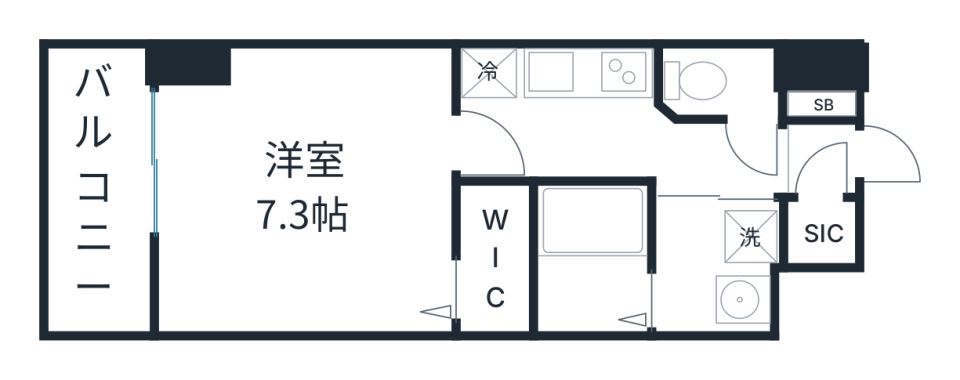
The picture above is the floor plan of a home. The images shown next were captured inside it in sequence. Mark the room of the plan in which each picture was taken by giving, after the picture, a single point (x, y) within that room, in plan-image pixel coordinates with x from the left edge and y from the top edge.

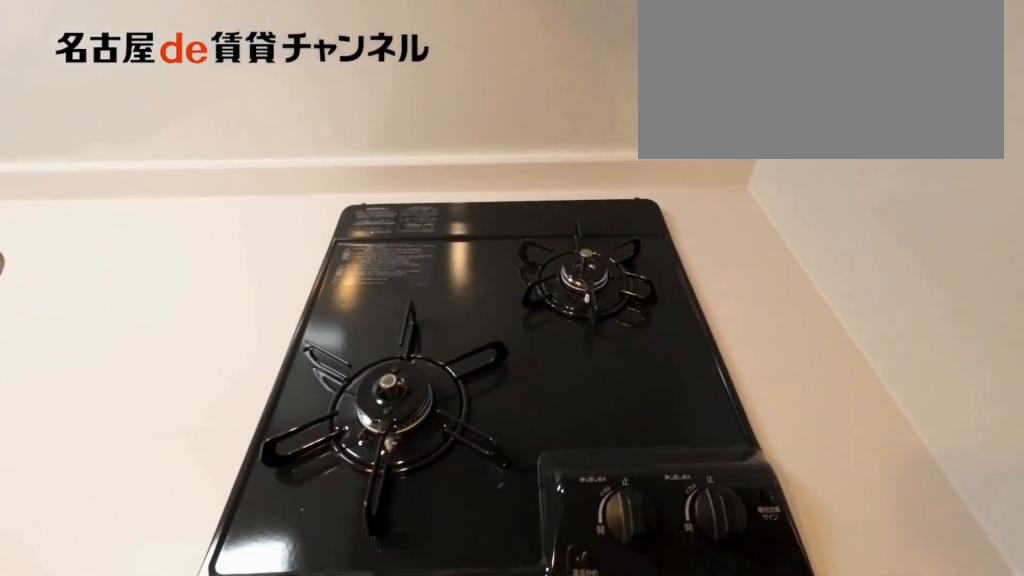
(557, 72)
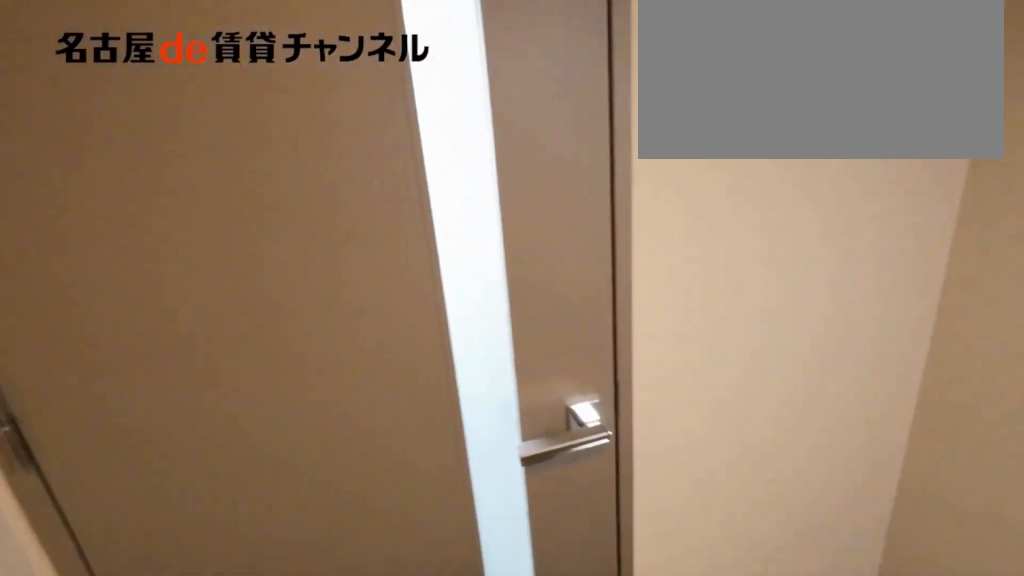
(615, 145)
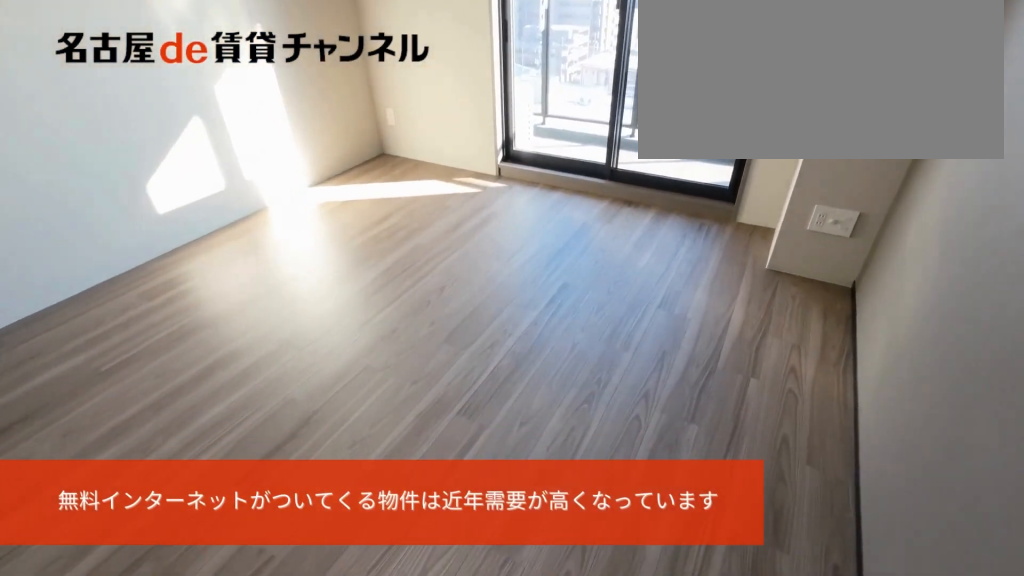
(308, 193)
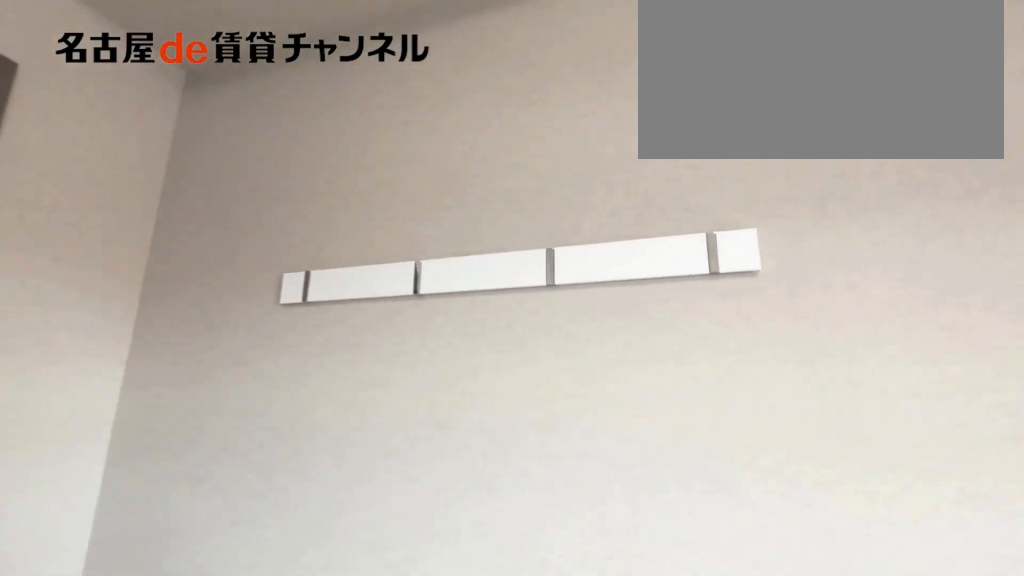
(308, 193)
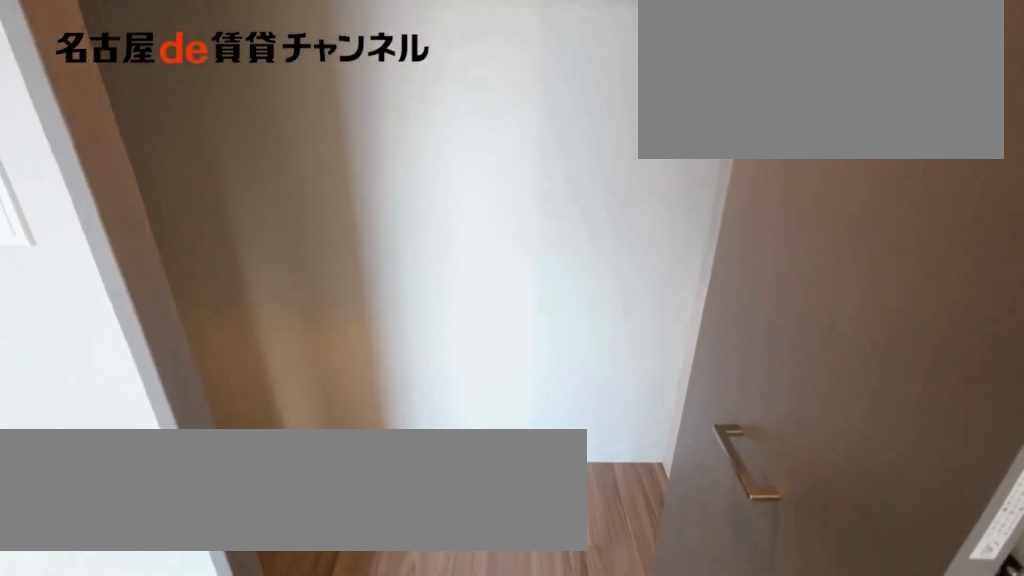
(494, 259)
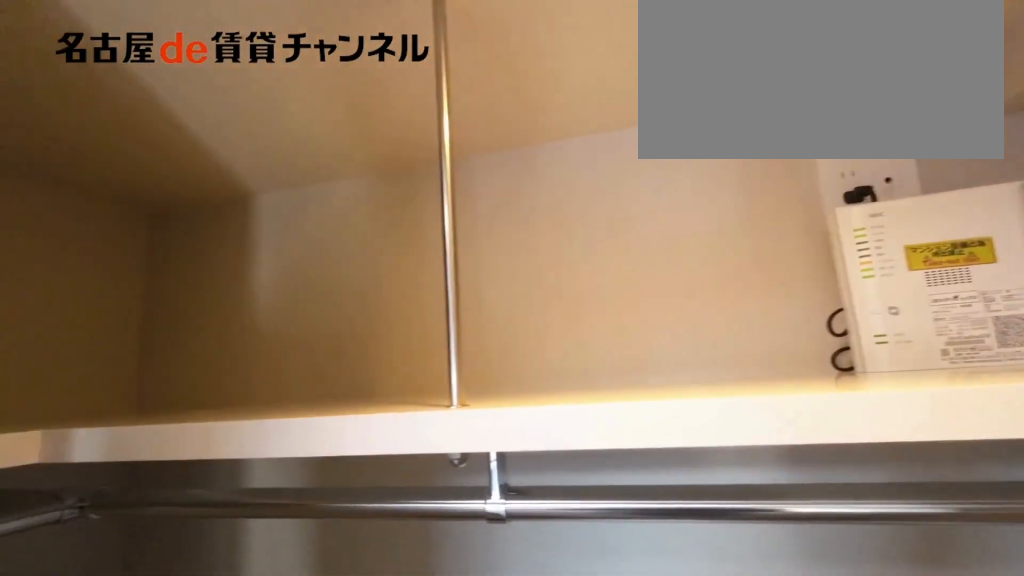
(494, 259)
